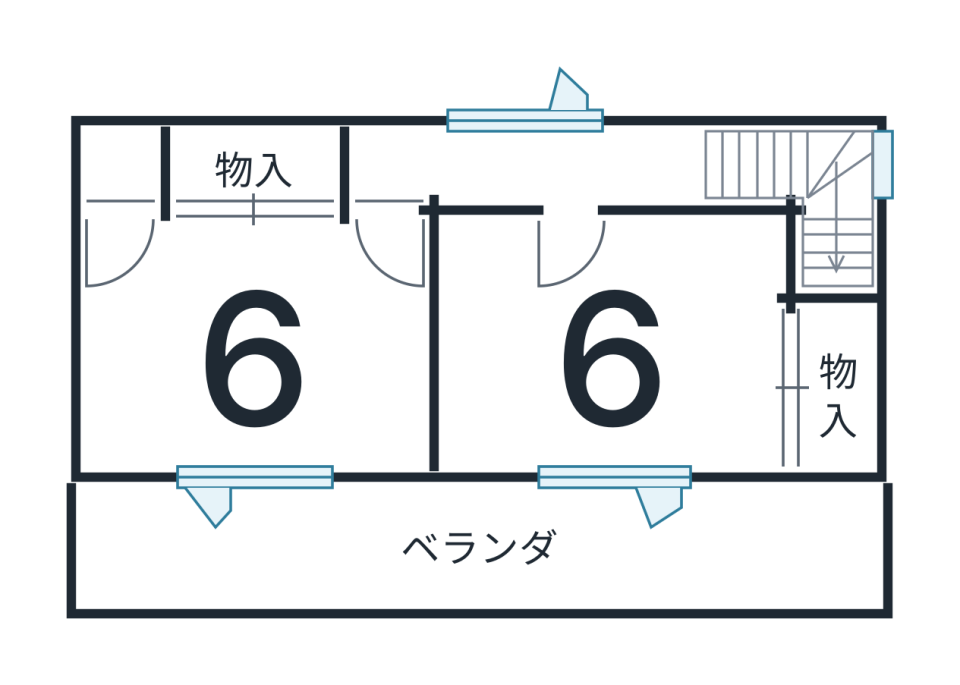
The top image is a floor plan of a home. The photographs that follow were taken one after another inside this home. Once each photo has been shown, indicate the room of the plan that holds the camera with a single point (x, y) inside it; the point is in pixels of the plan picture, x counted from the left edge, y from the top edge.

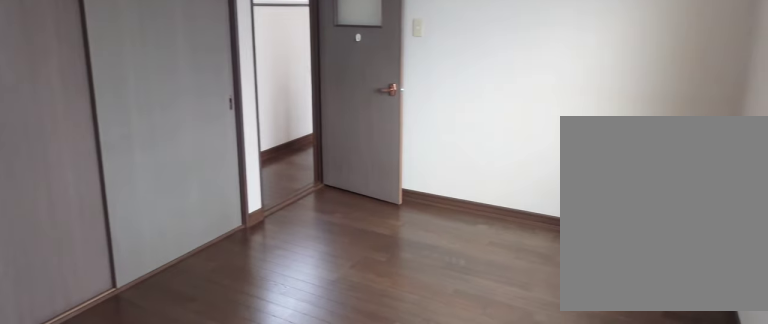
(258, 344)
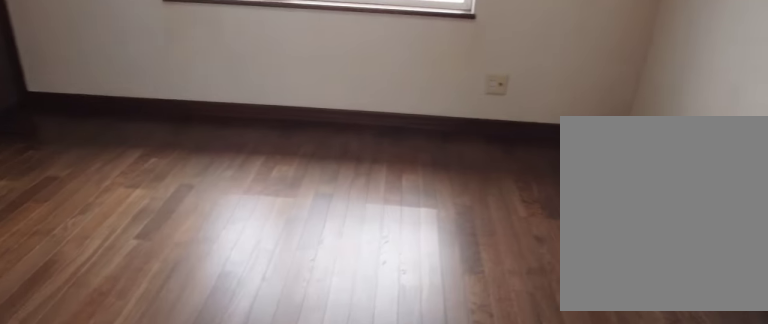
(611, 355)
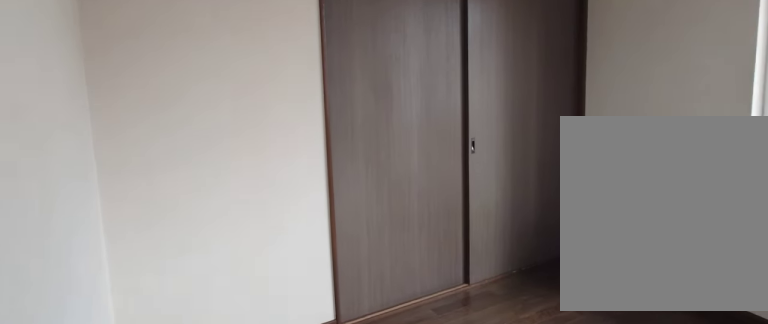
(611, 355)
